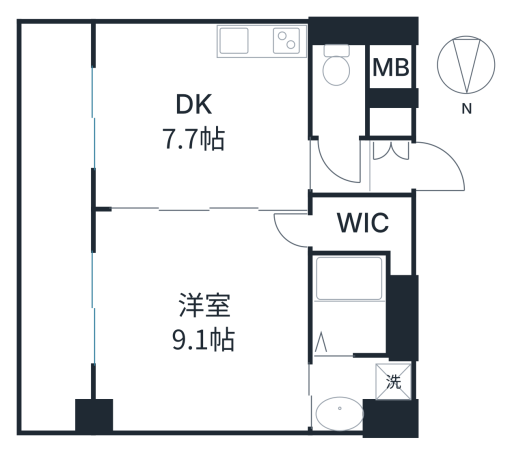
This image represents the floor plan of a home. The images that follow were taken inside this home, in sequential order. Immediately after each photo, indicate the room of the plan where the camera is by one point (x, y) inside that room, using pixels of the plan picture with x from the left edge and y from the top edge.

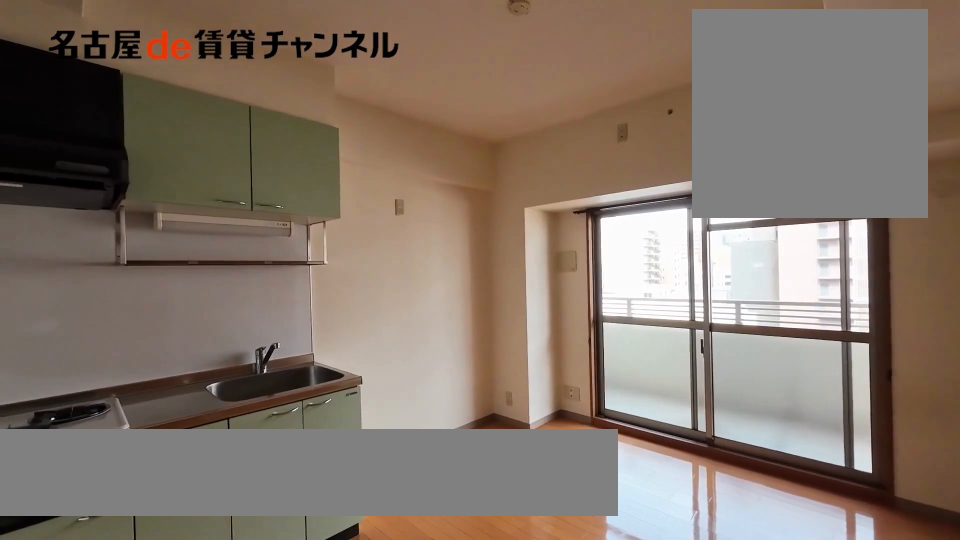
(199, 116)
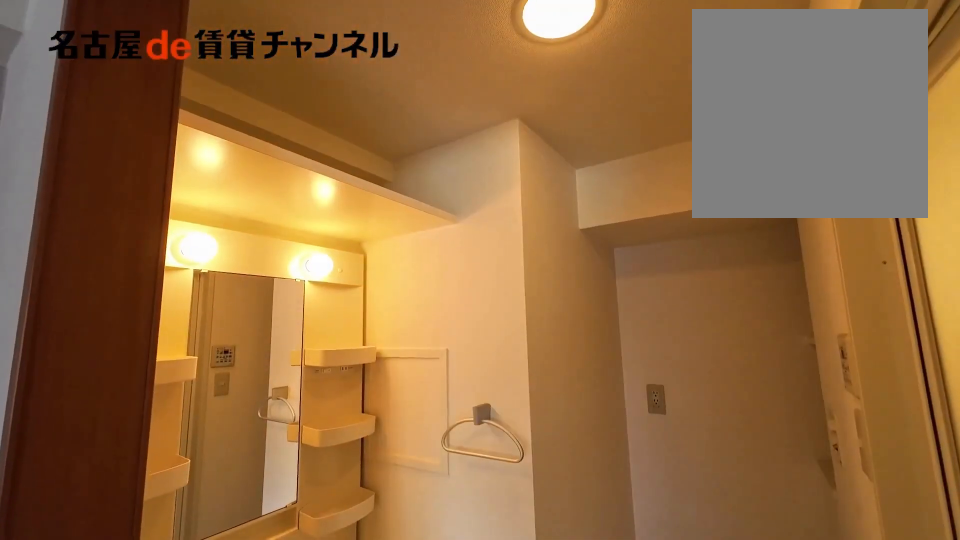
(358, 389)
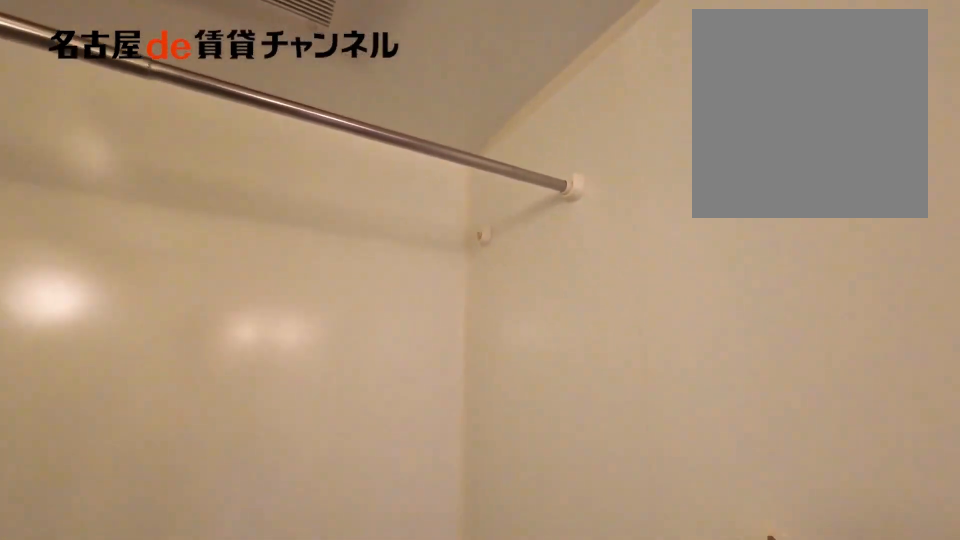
(350, 304)
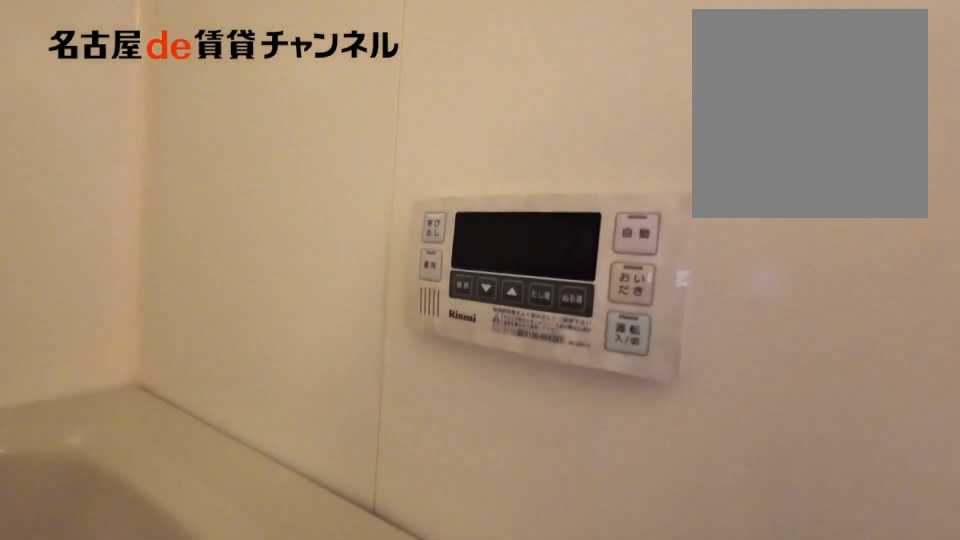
(350, 304)
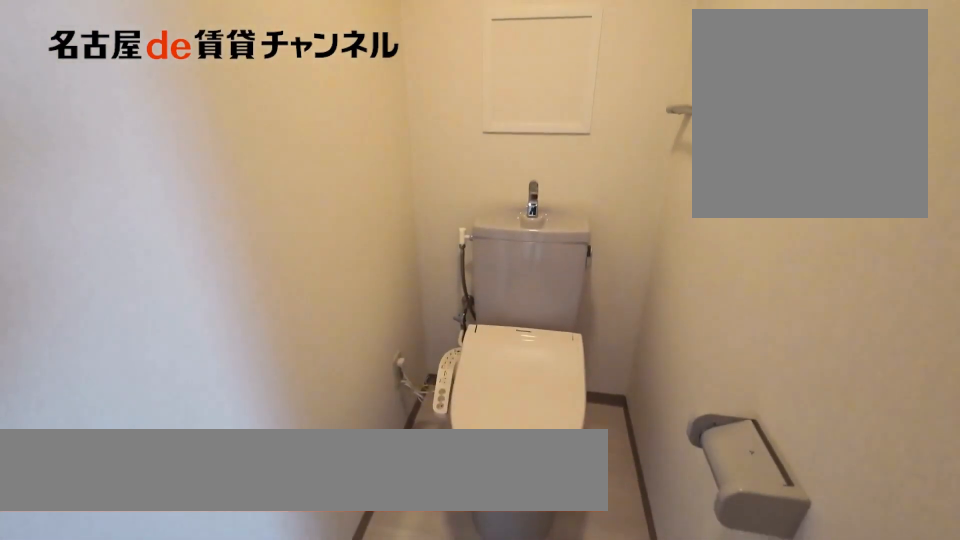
(339, 93)
